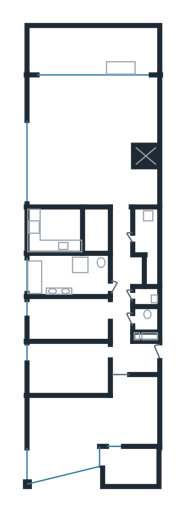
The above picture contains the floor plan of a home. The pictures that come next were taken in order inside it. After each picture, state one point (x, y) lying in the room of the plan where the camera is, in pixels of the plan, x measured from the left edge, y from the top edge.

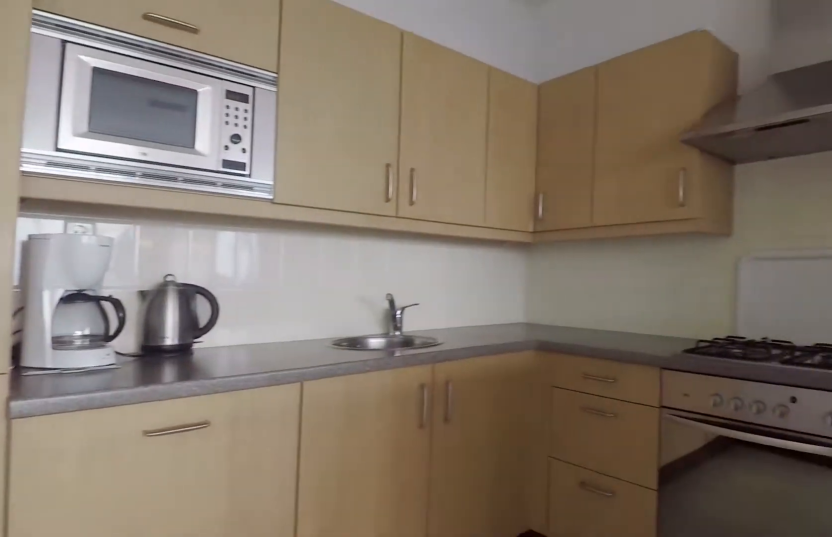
(49, 239)
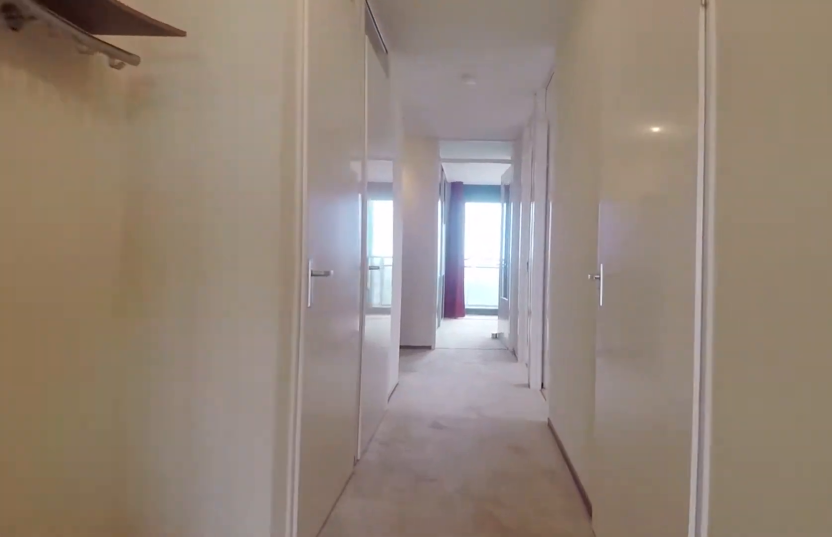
(126, 302)
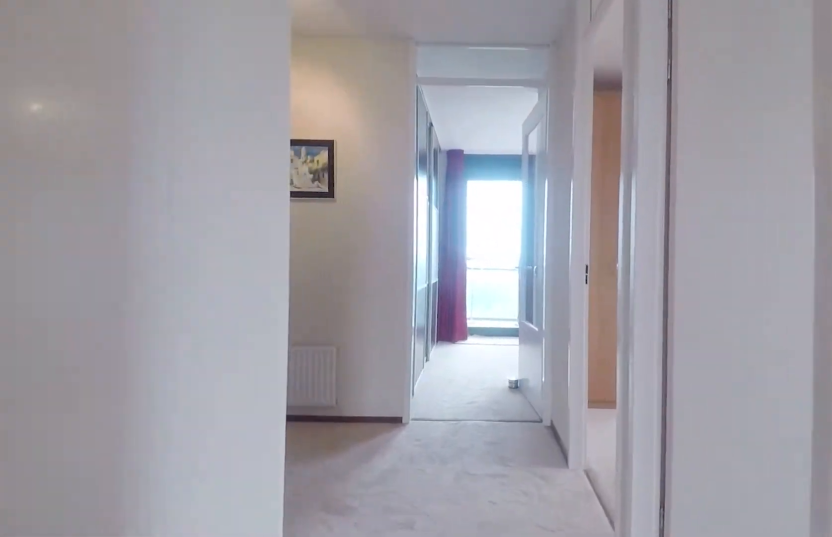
(126, 302)
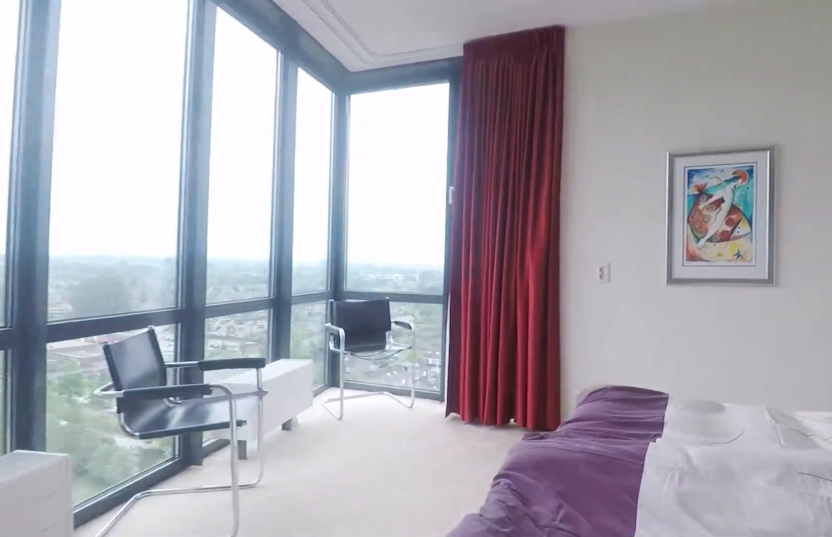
(61, 419)
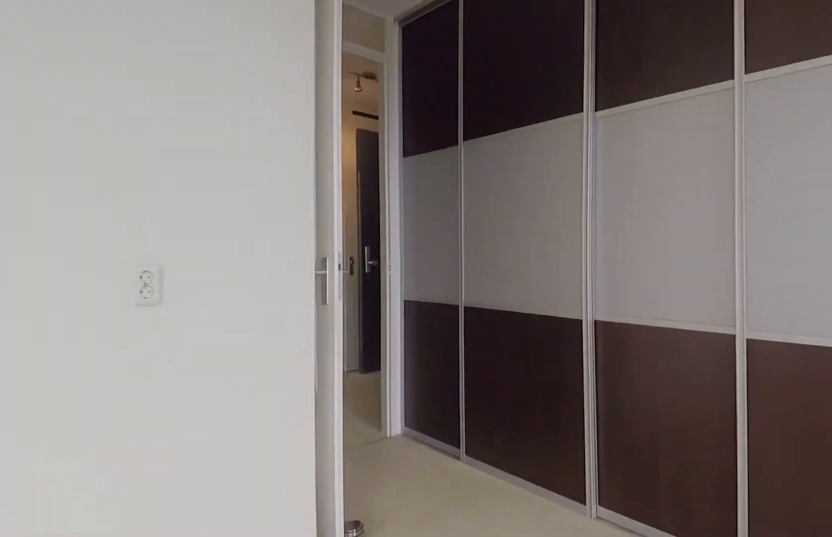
(90, 425)
